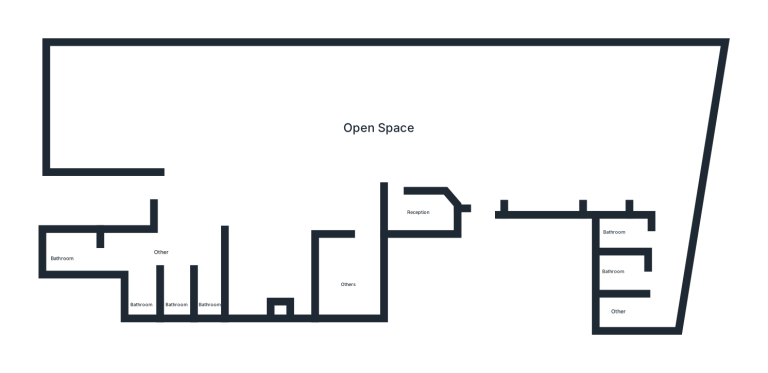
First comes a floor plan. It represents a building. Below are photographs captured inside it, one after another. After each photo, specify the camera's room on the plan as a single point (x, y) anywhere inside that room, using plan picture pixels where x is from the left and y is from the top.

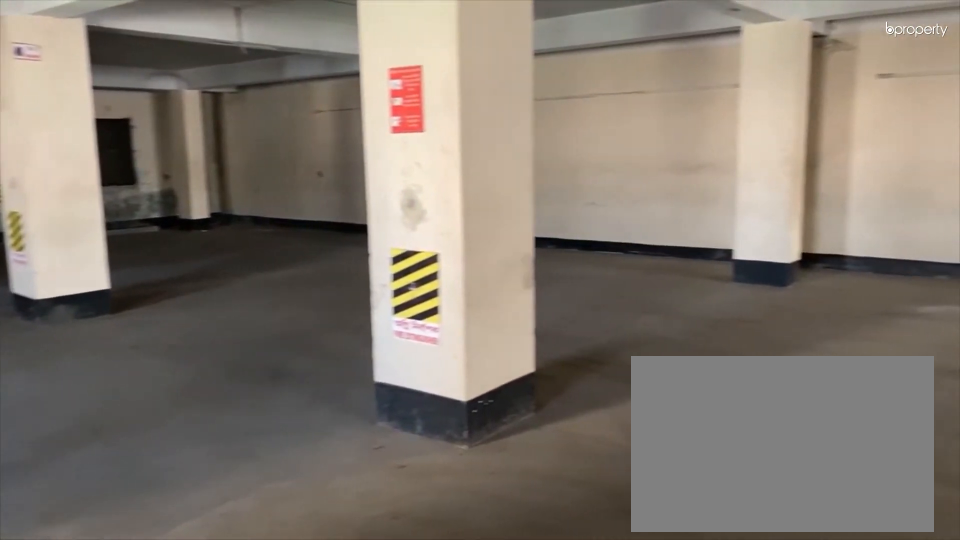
(250, 156)
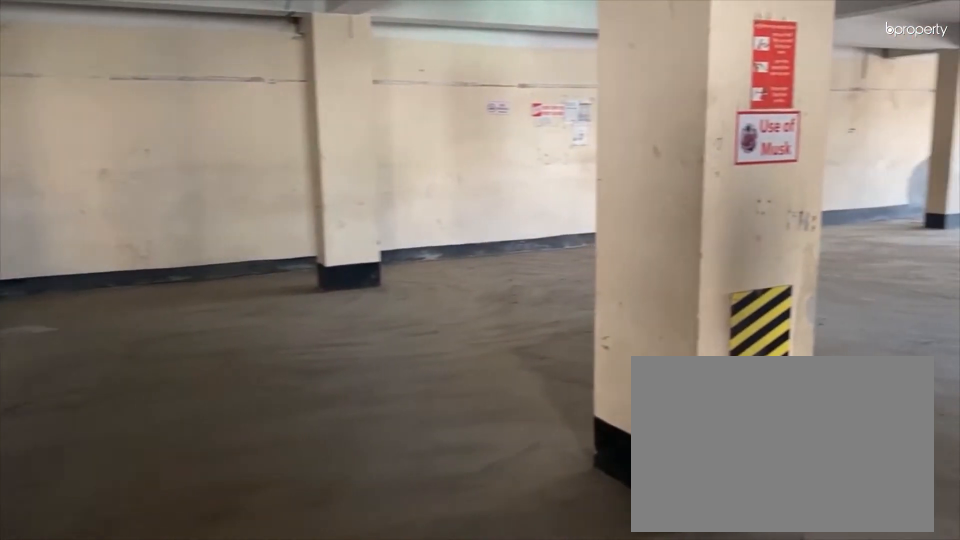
(250, 156)
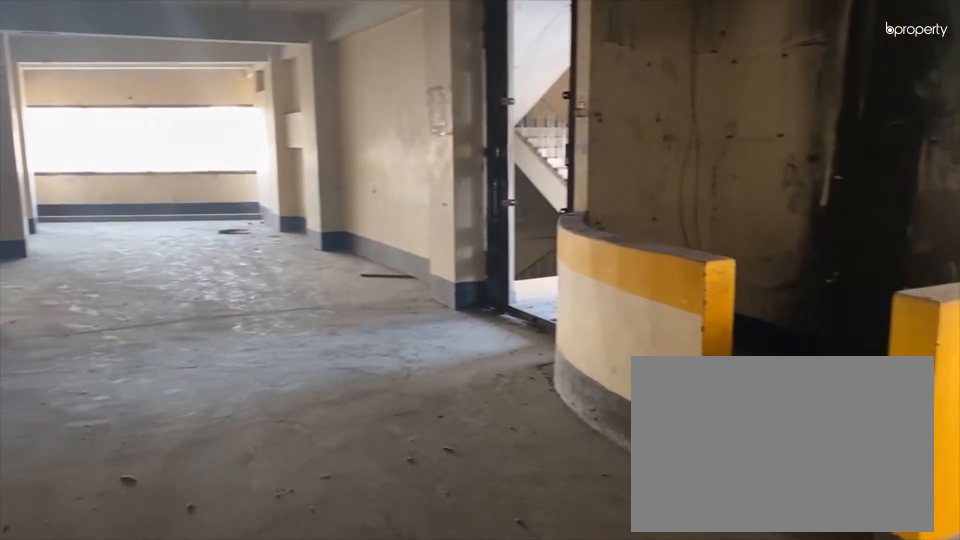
(396, 137)
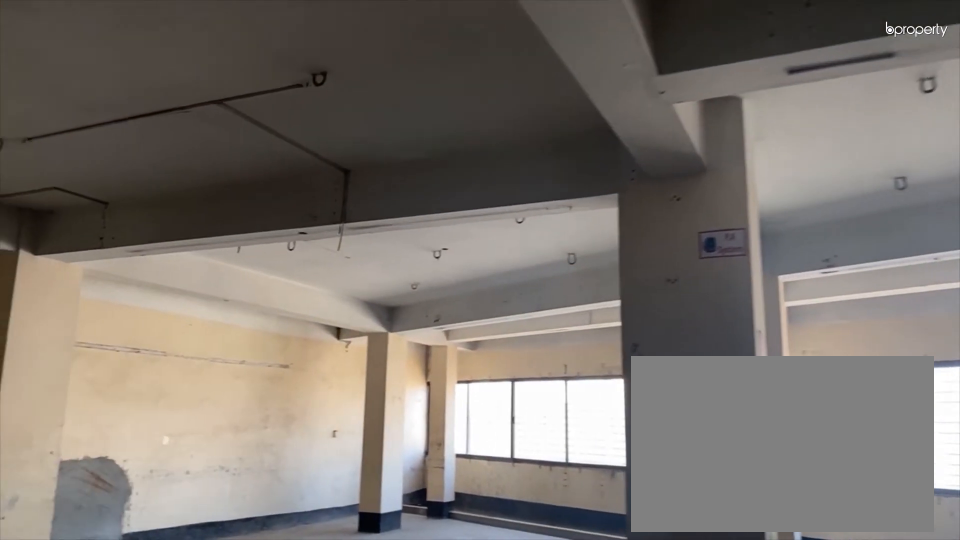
(579, 107)
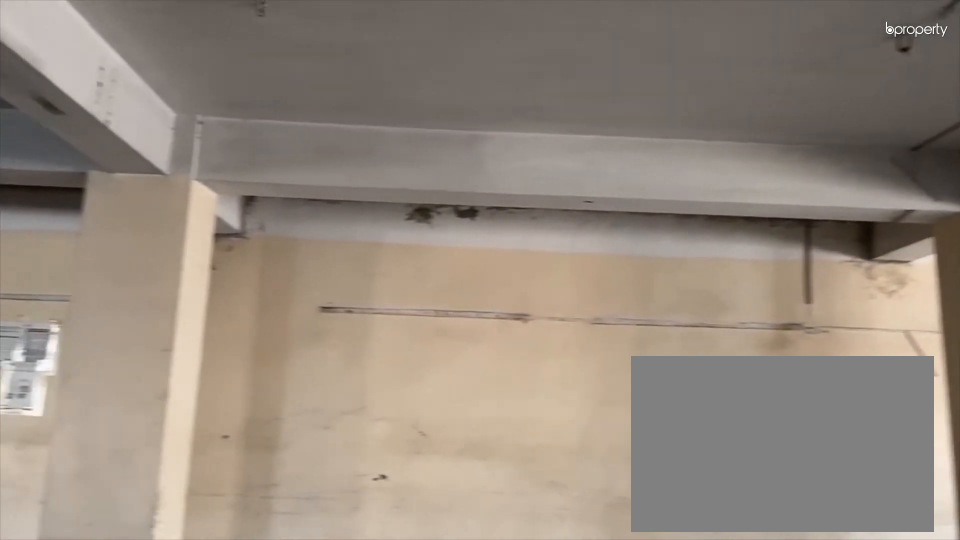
(579, 107)
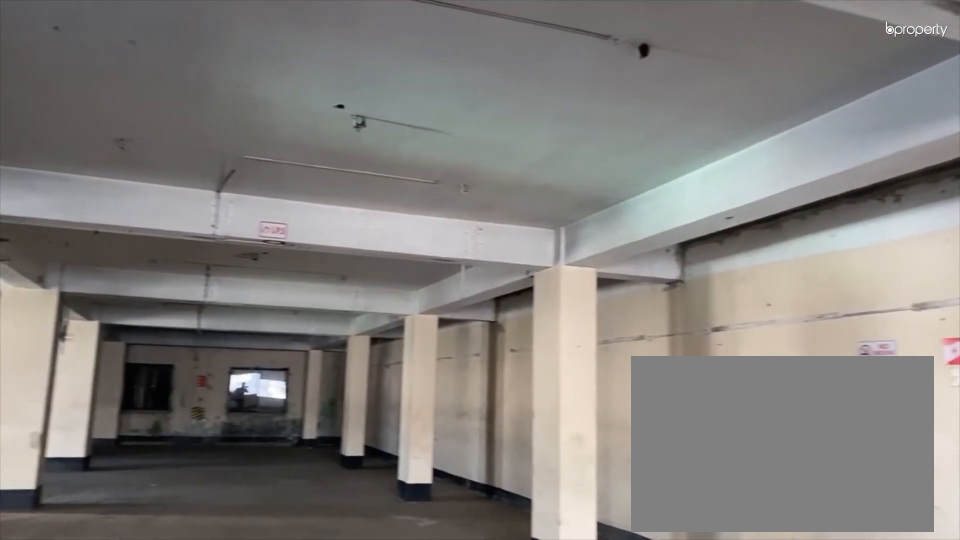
(486, 89)
